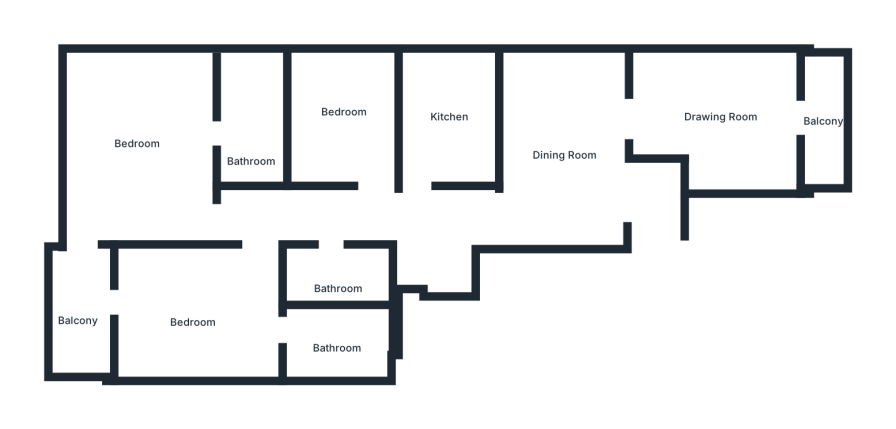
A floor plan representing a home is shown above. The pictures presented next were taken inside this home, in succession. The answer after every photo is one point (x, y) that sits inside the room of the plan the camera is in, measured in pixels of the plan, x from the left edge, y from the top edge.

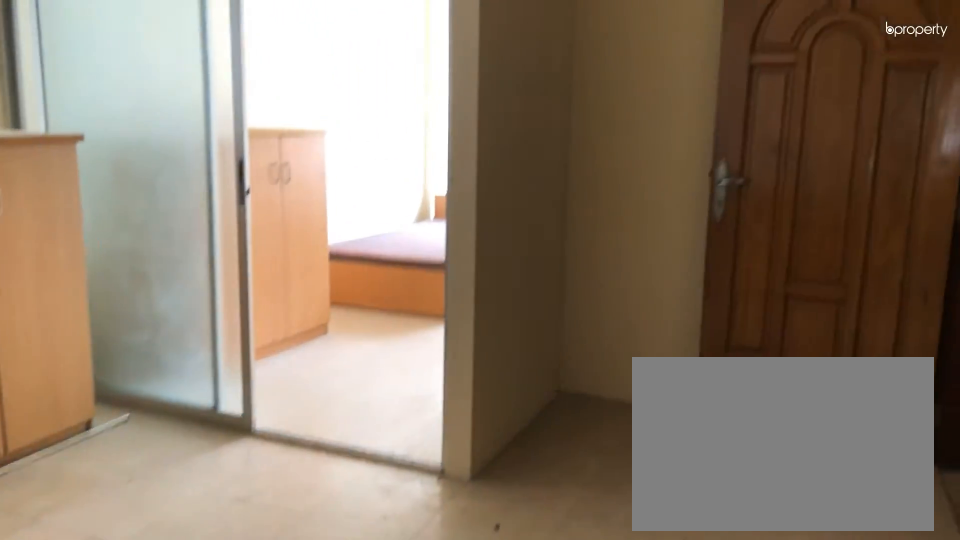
(569, 153)
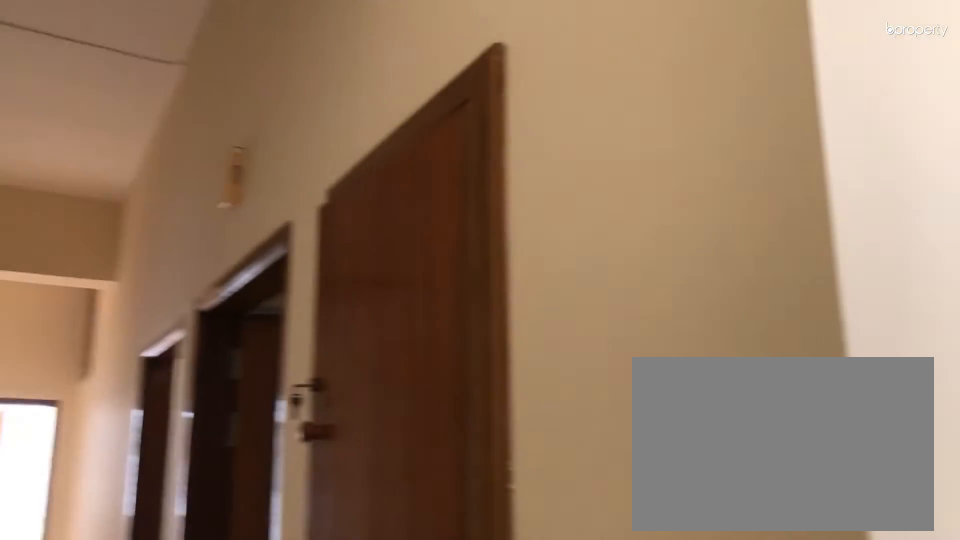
(569, 153)
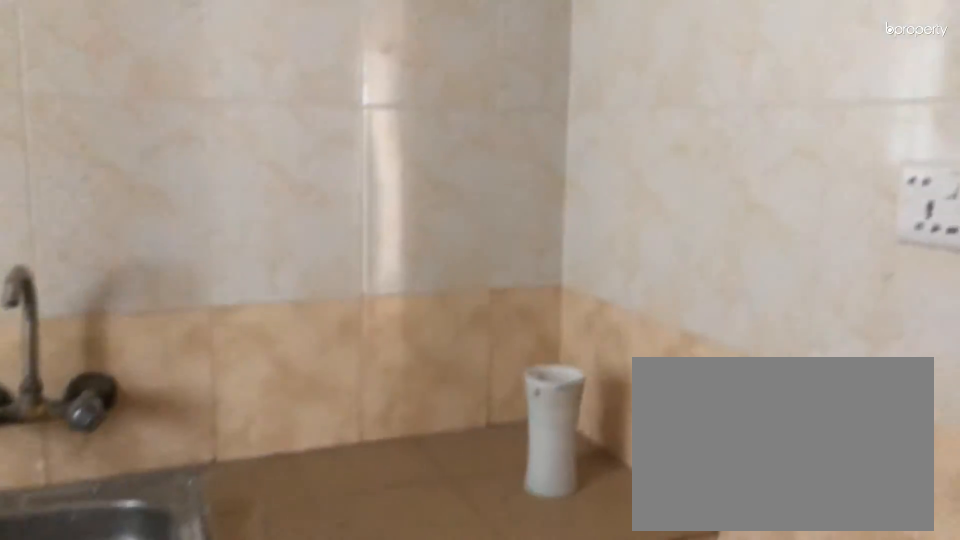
(455, 120)
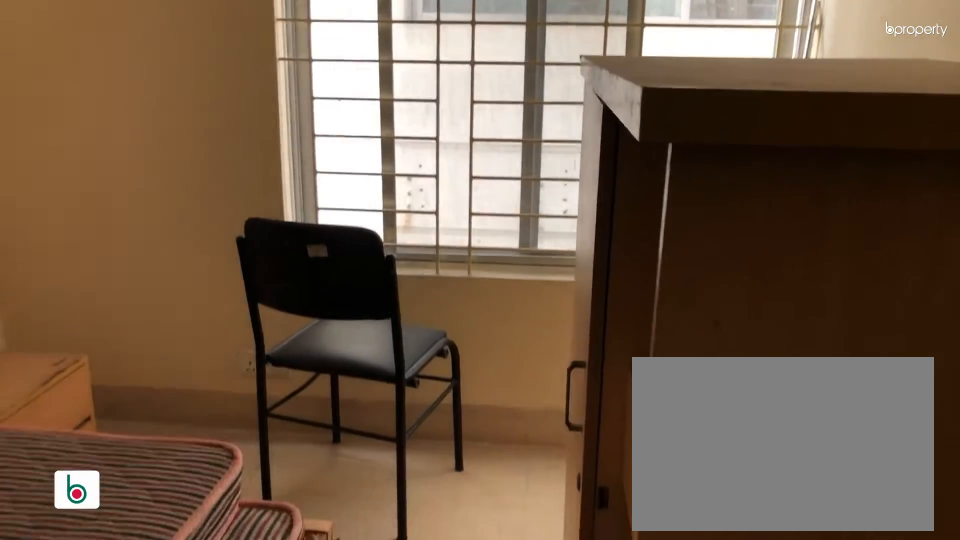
(350, 124)
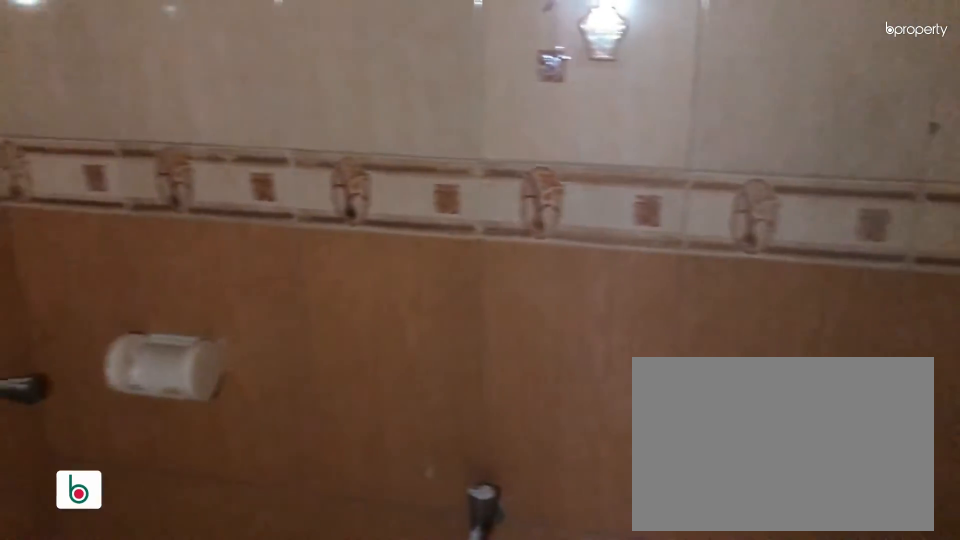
(341, 272)
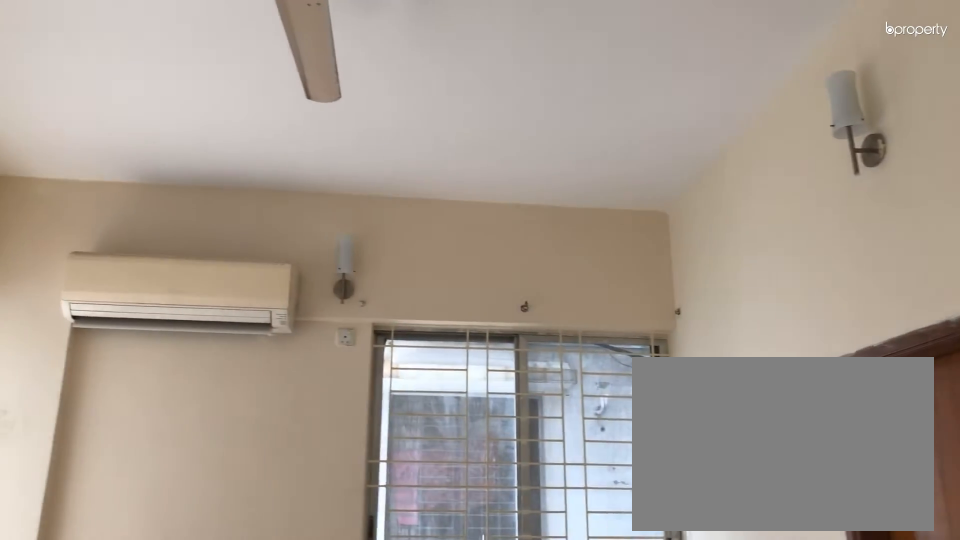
(144, 144)
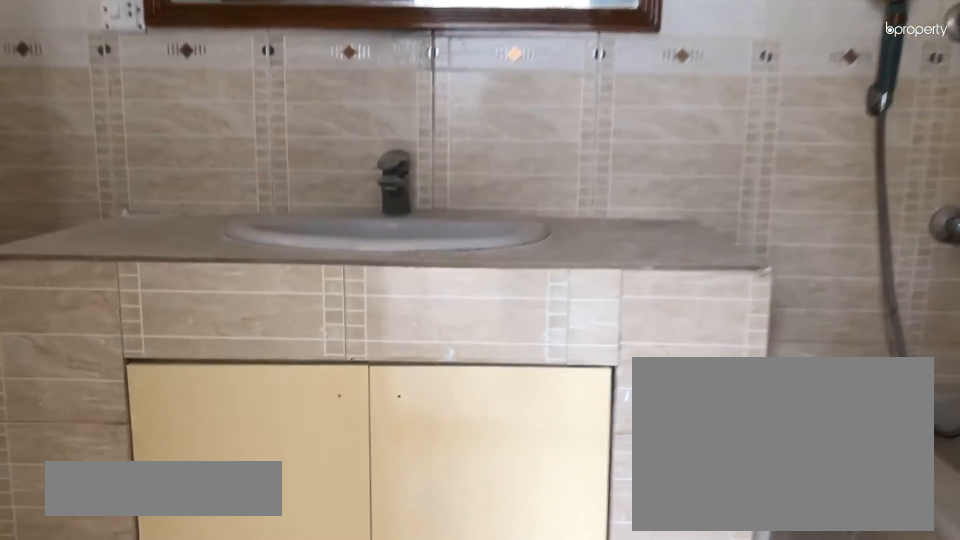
(256, 119)
